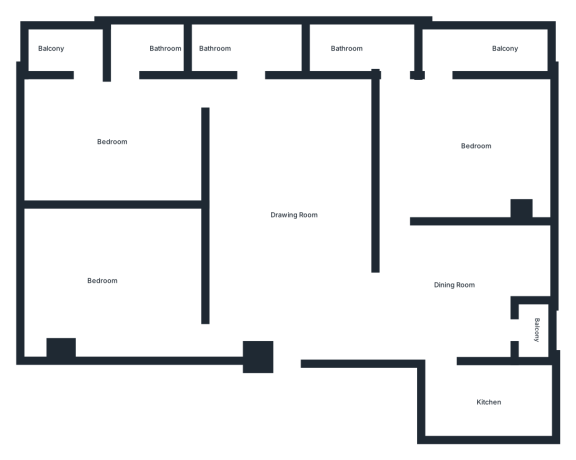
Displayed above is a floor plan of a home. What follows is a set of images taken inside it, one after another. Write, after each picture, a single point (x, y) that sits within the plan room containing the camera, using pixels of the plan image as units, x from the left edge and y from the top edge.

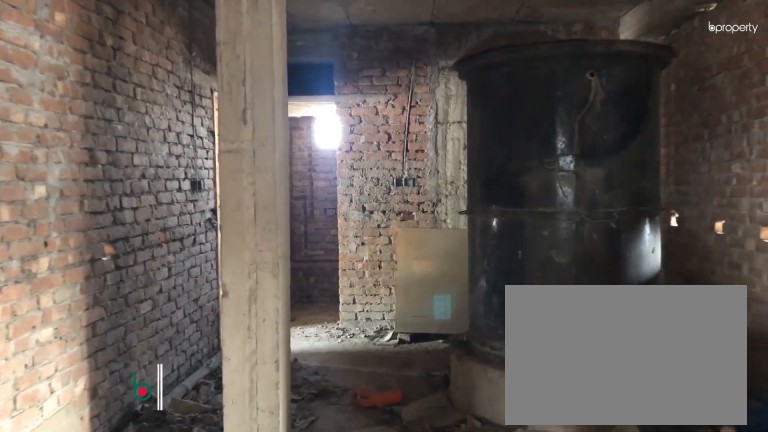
(288, 289)
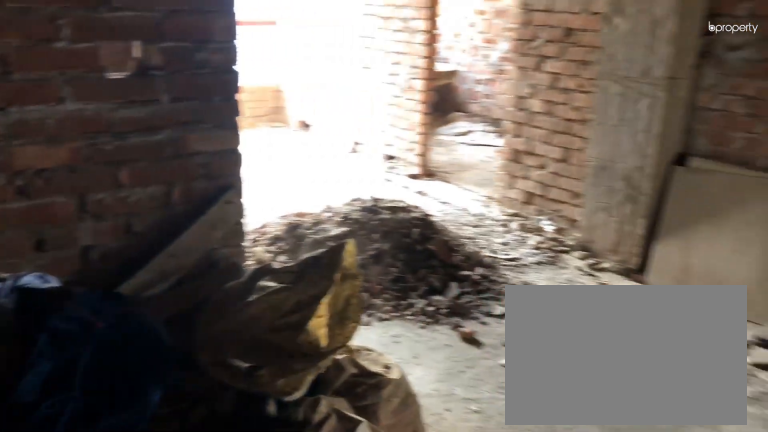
(291, 197)
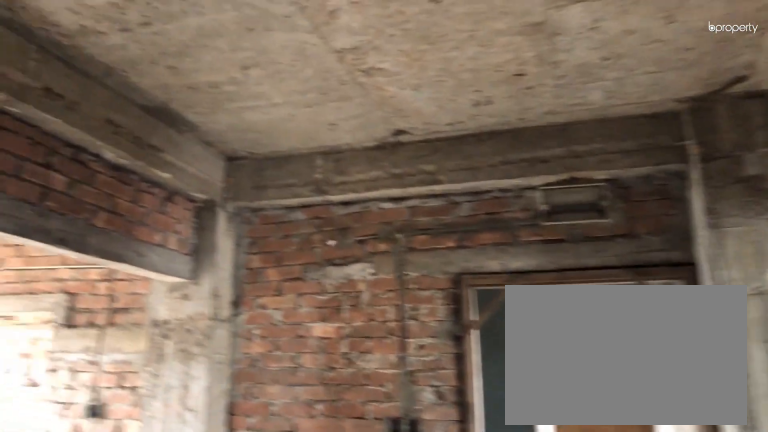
(291, 196)
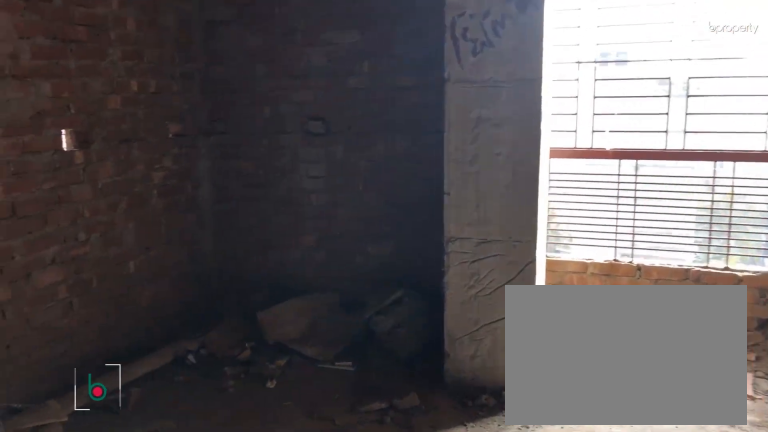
(464, 294)
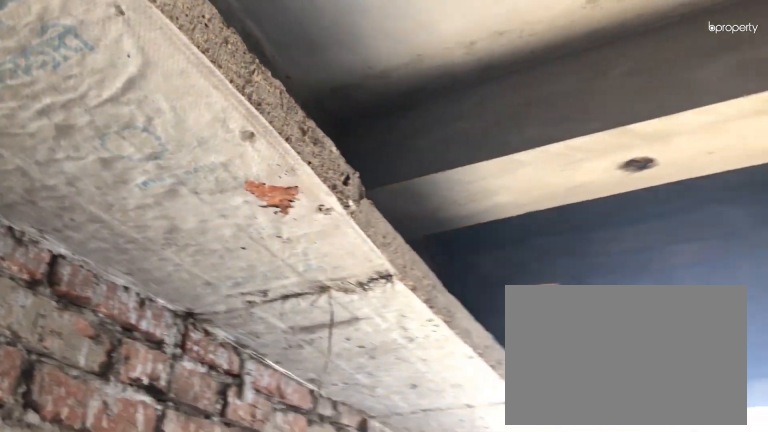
(490, 400)
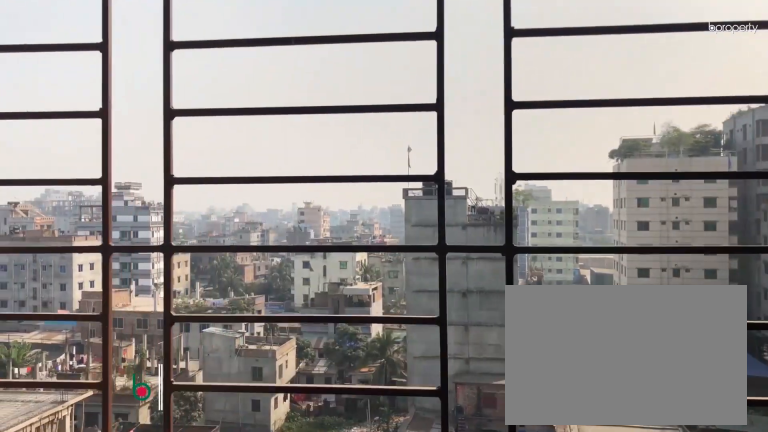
(532, 330)
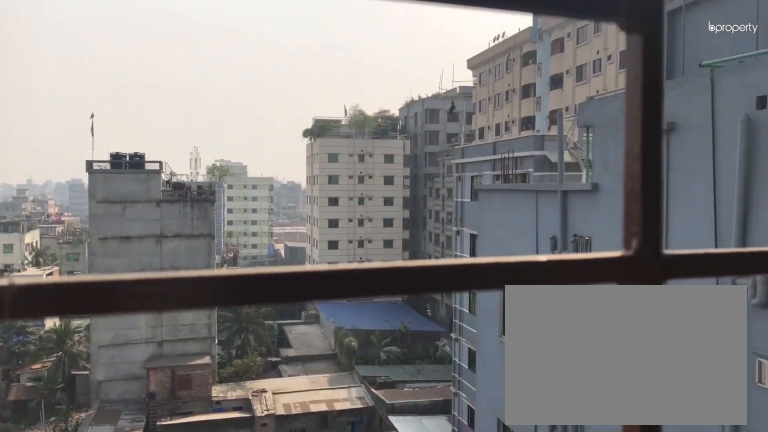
(534, 331)
